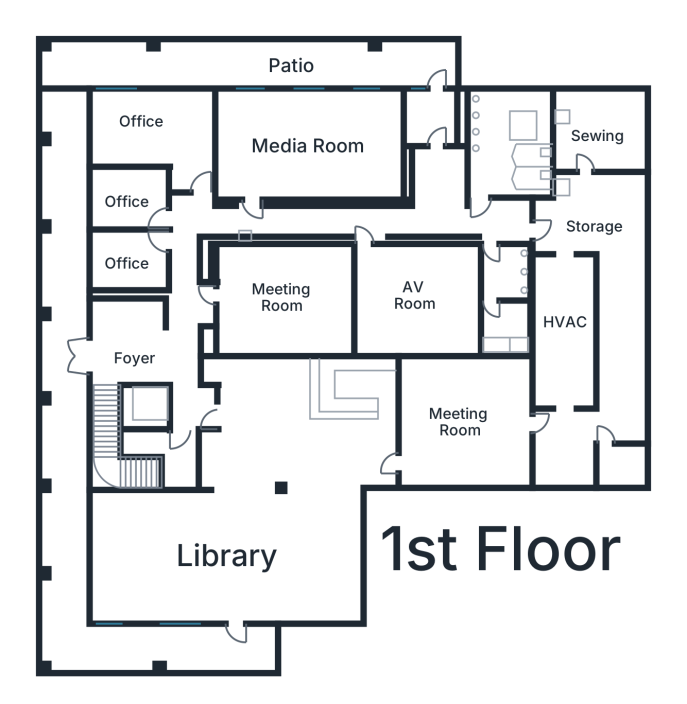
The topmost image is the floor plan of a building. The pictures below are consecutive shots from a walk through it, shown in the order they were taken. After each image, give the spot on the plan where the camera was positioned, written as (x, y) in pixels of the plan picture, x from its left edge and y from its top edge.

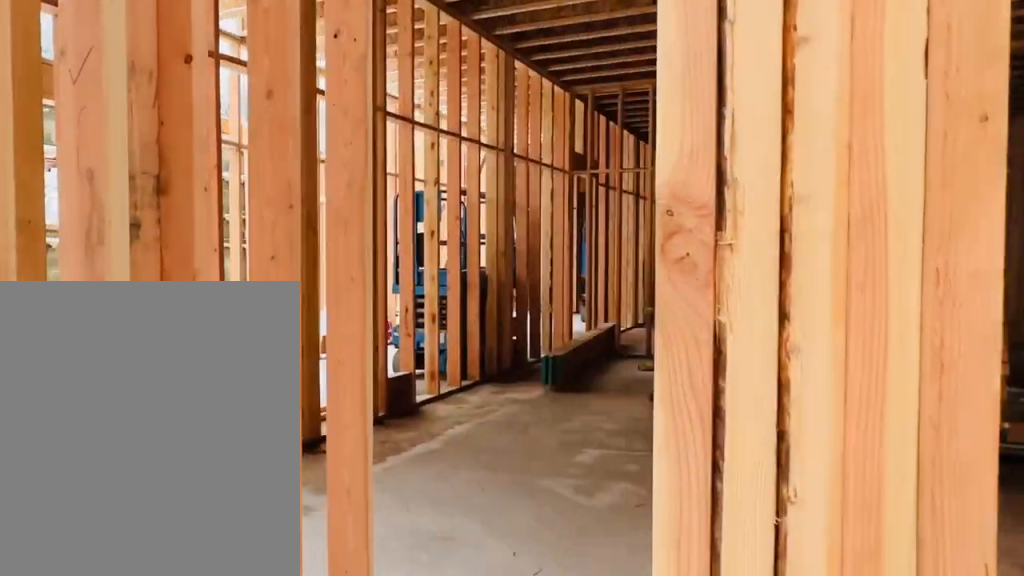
(203, 300)
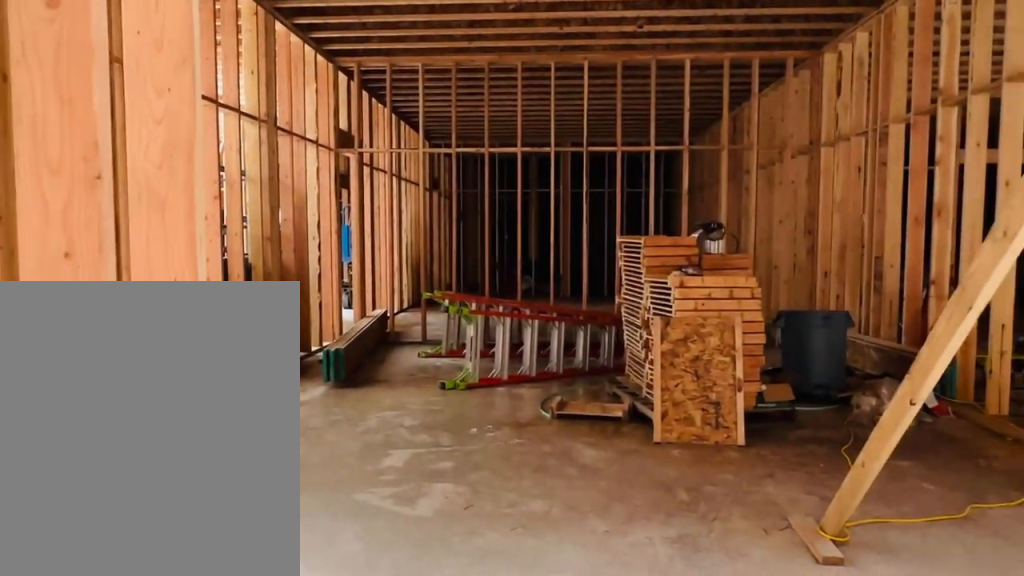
(206, 286)
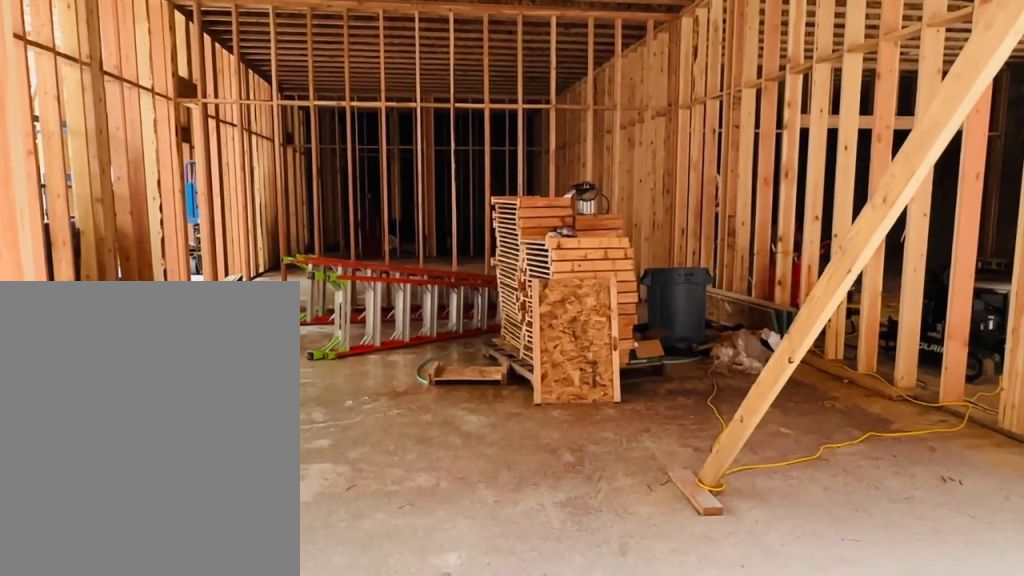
(206, 284)
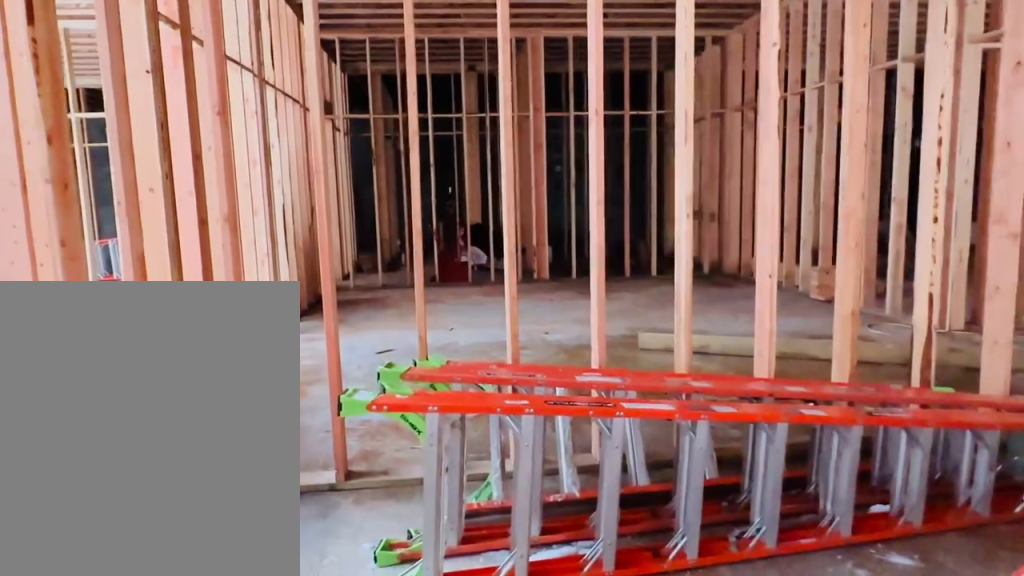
(286, 286)
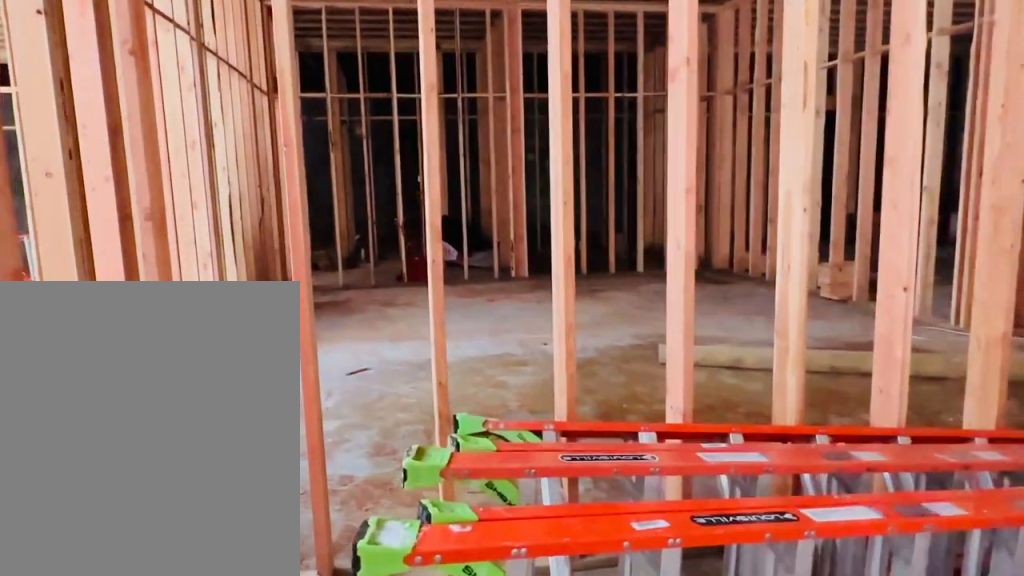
(305, 288)
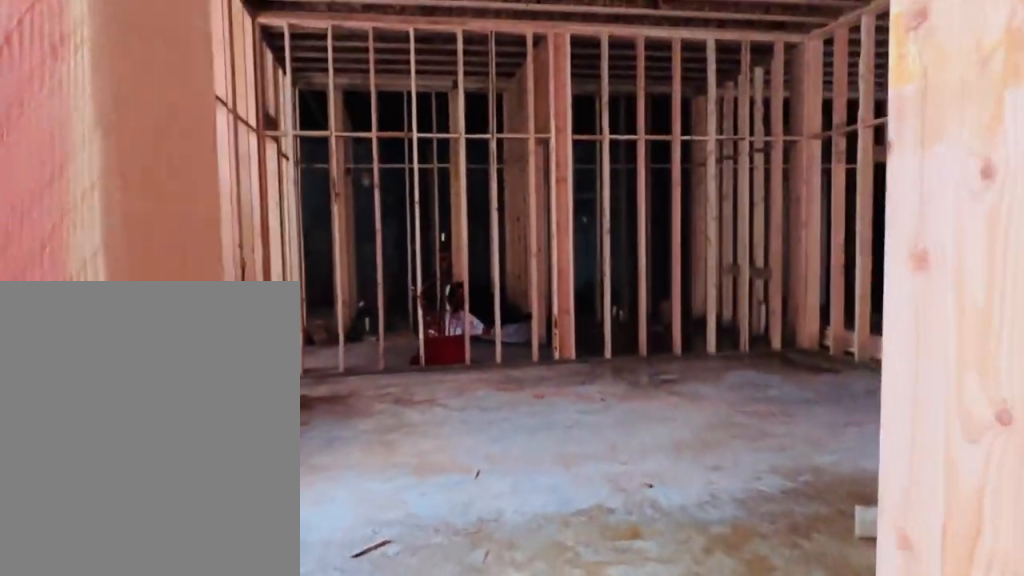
(332, 286)
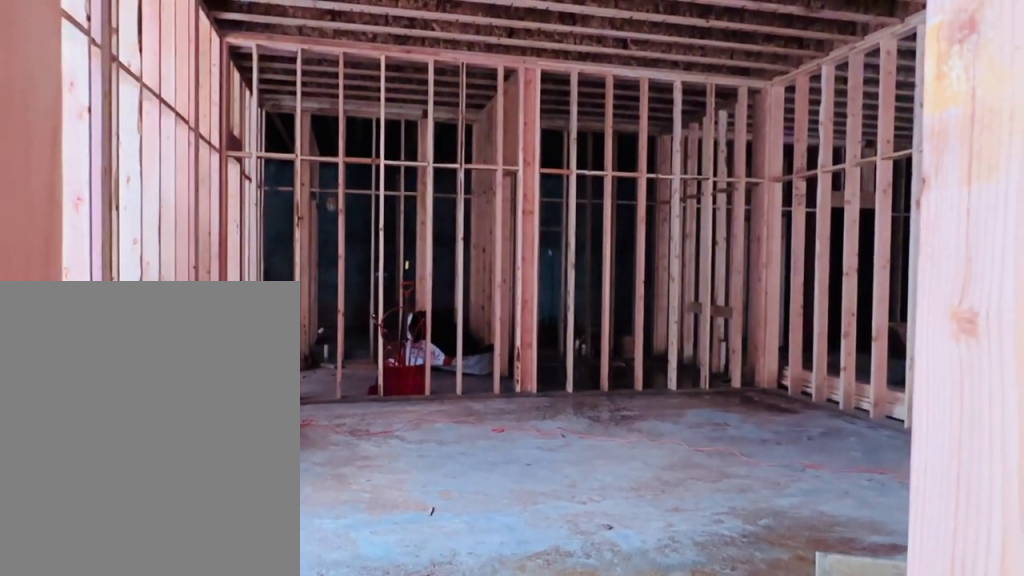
(336, 284)
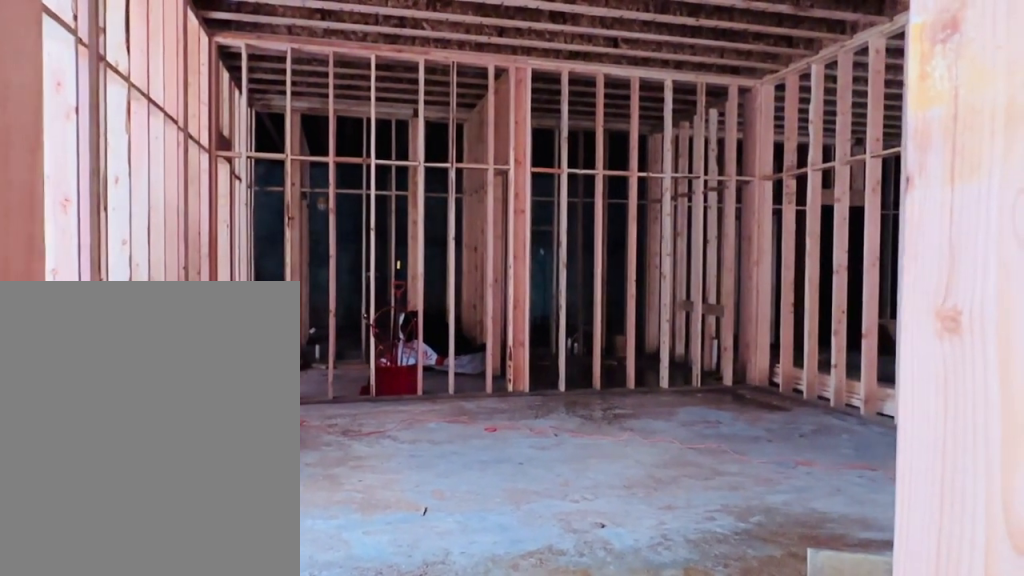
(336, 284)
